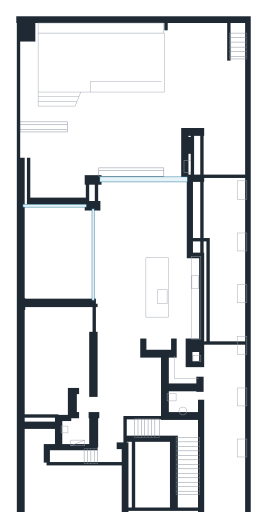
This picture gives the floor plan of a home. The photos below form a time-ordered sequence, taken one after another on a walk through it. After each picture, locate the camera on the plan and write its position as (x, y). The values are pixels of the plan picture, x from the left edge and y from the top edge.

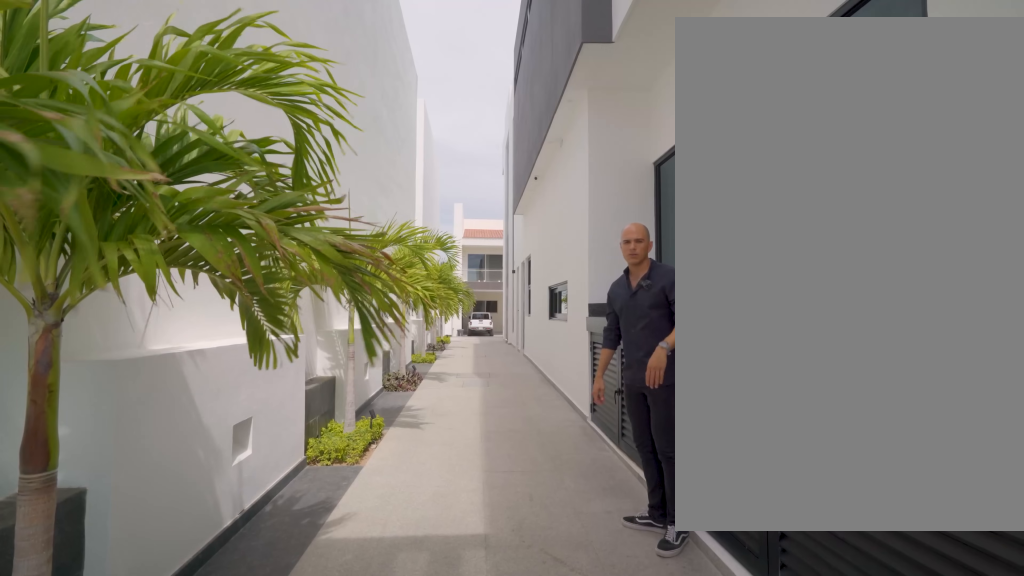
(226, 220)
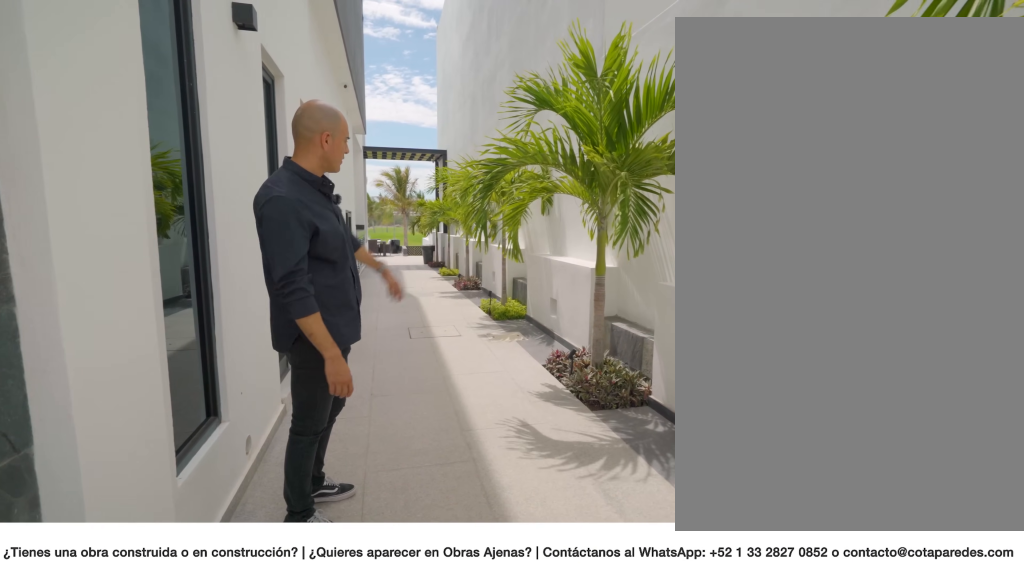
(220, 468)
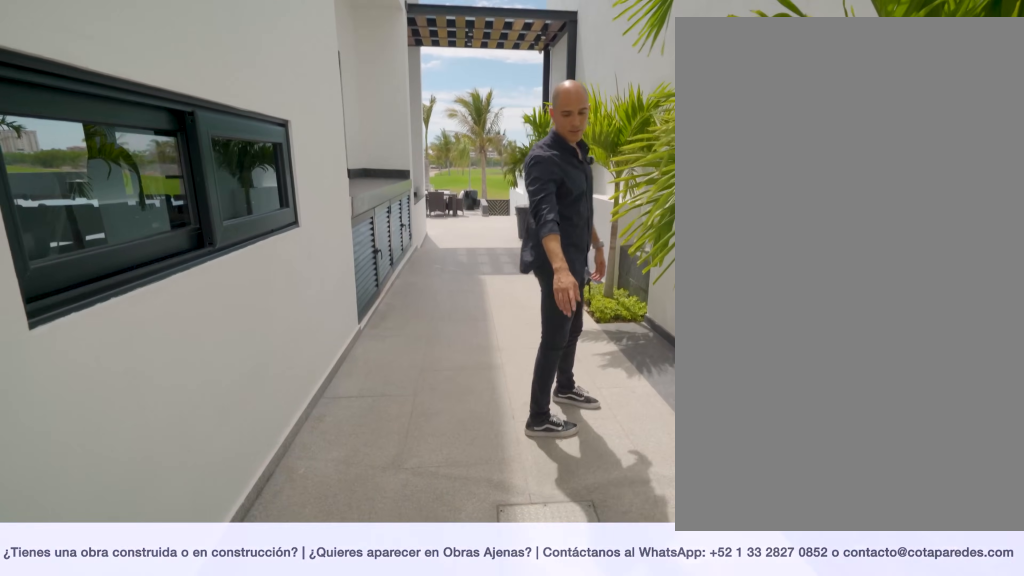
(226, 371)
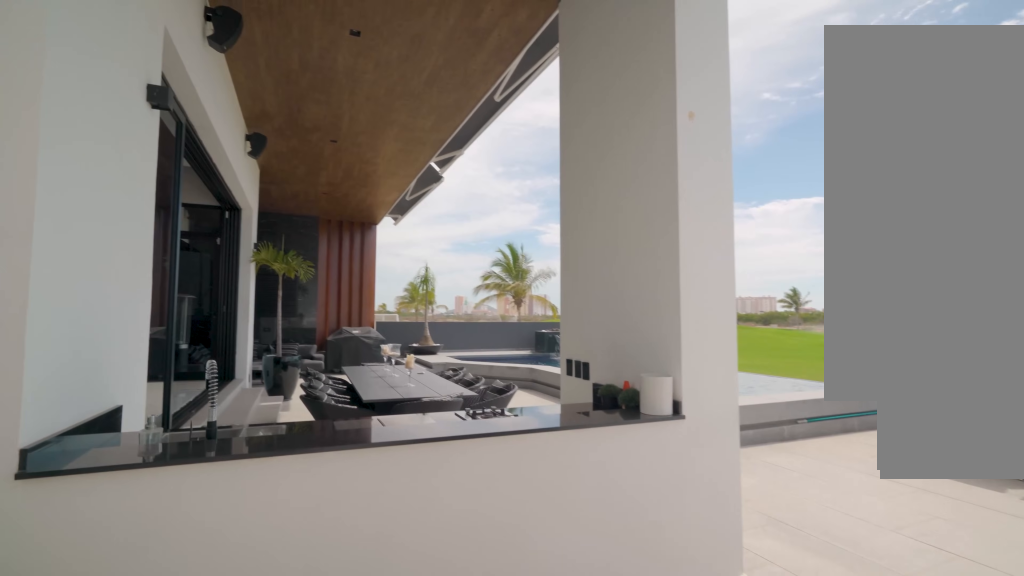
(221, 157)
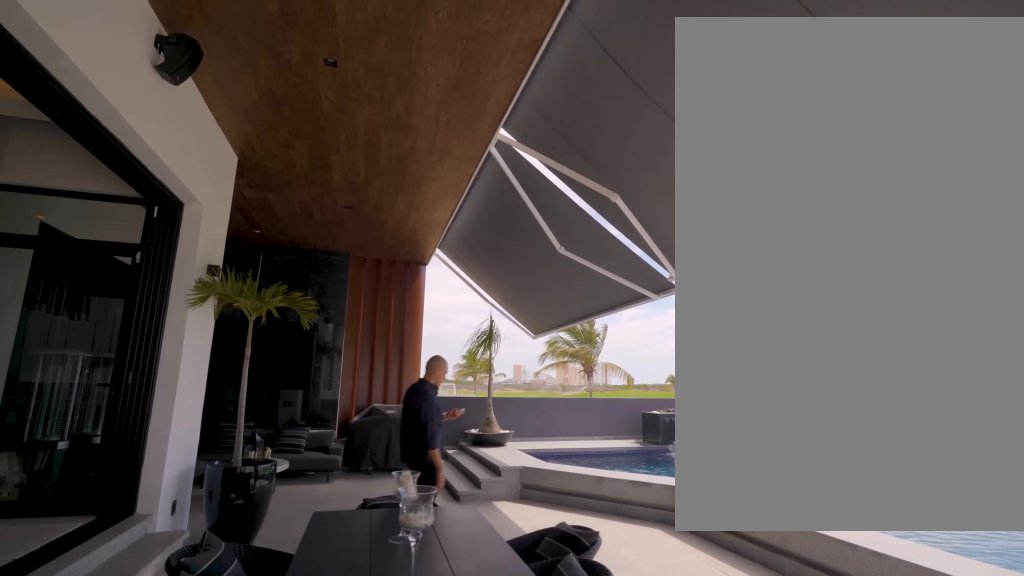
(178, 130)
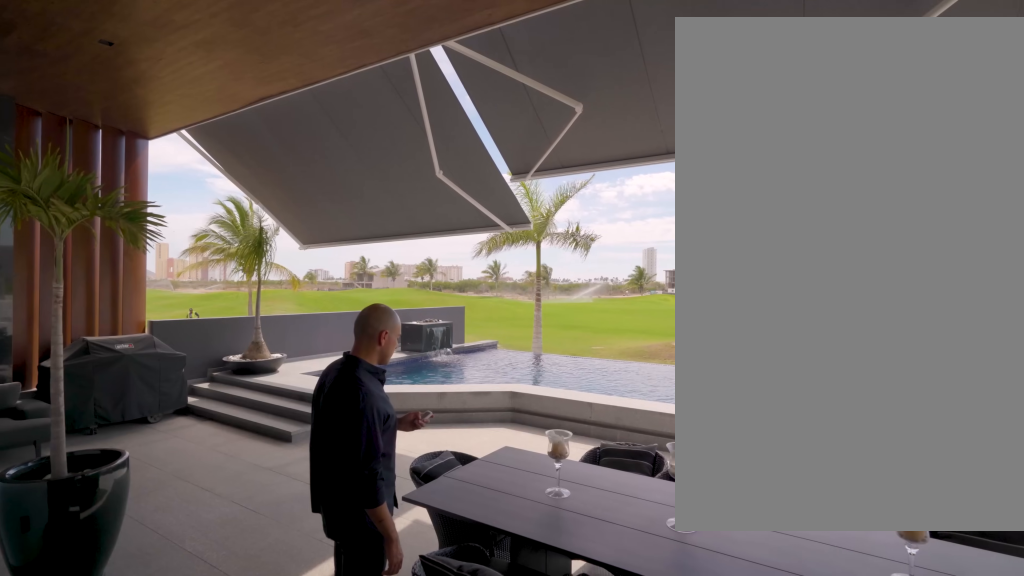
(133, 178)
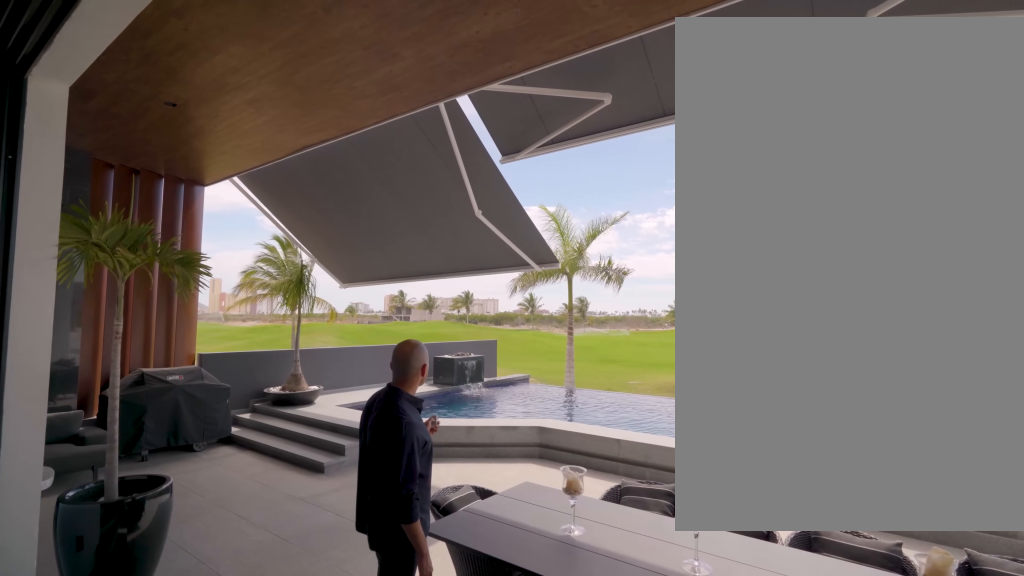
(133, 178)
